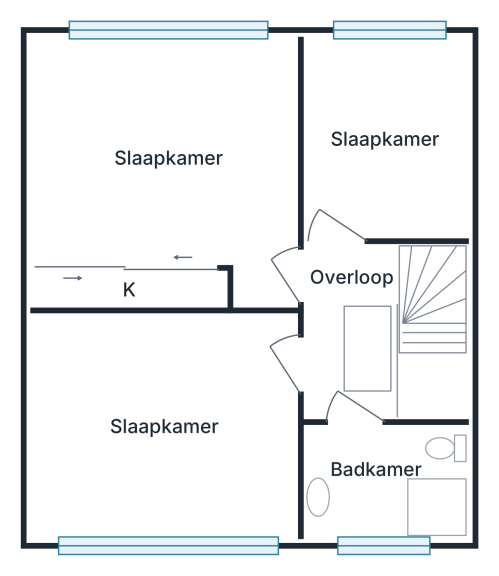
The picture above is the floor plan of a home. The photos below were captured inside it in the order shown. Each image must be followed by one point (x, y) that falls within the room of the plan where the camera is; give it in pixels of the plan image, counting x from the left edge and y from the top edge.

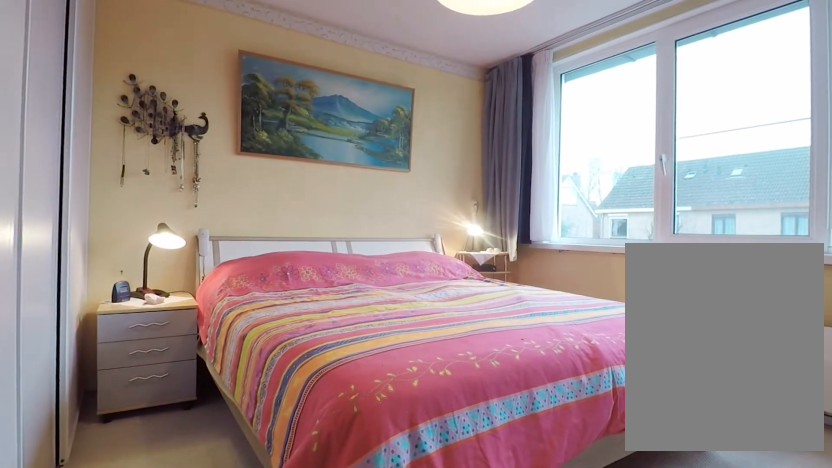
(162, 164)
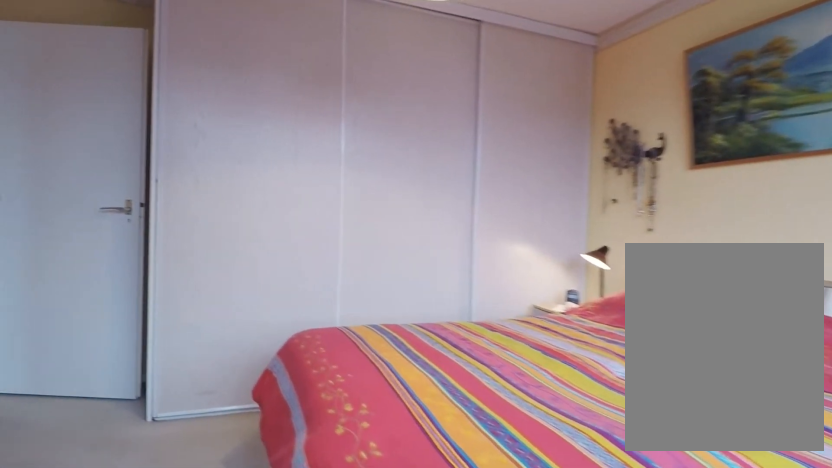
(162, 164)
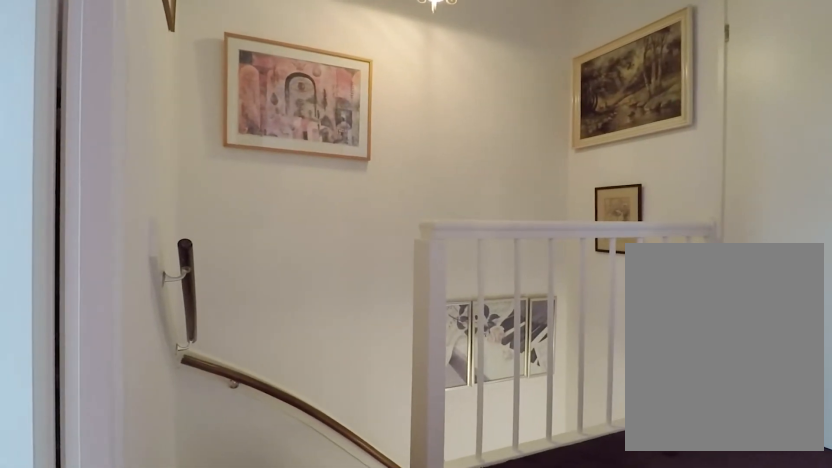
(346, 325)
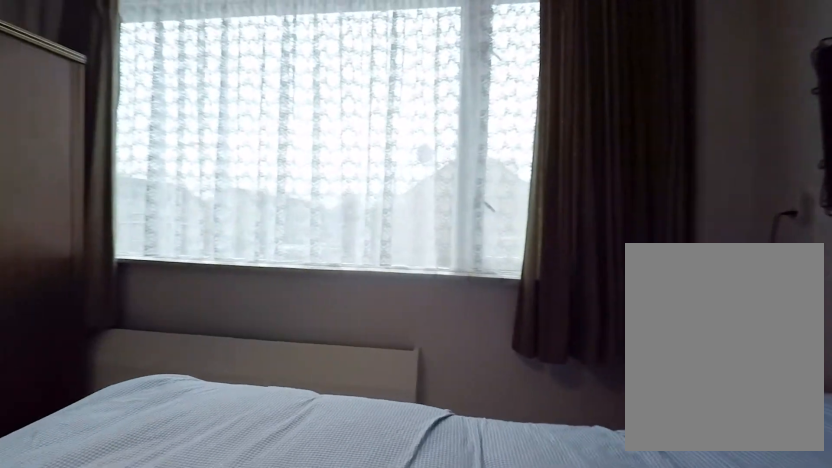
(165, 424)
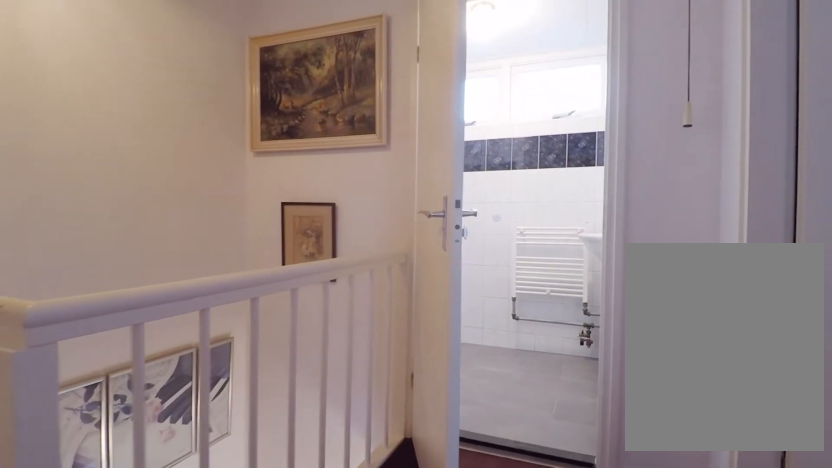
(346, 324)
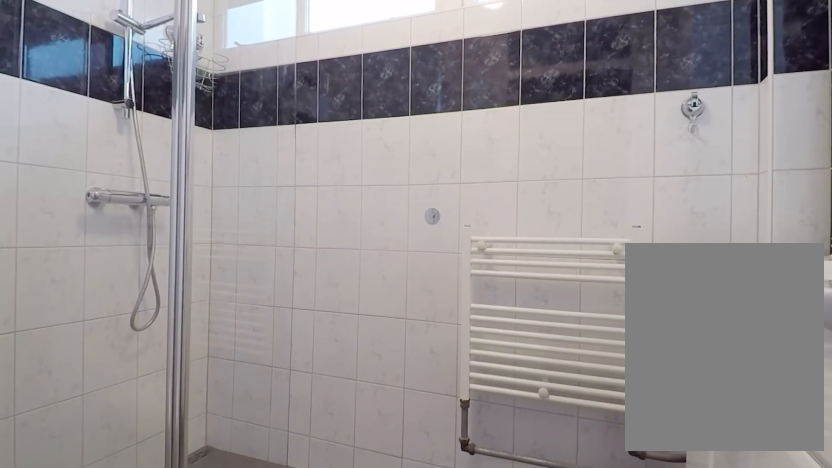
(384, 481)
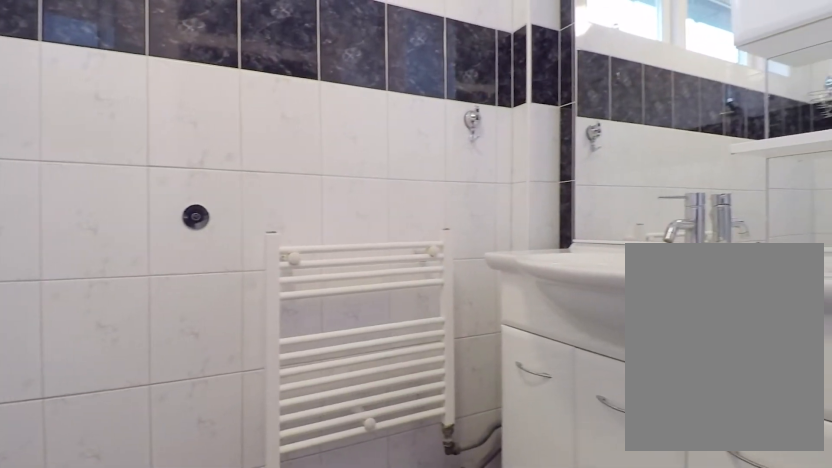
(384, 481)
